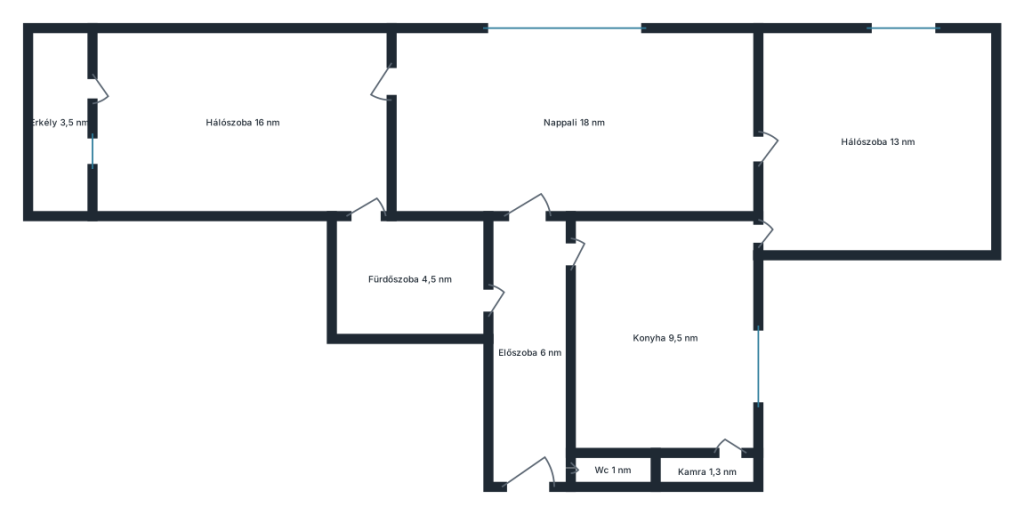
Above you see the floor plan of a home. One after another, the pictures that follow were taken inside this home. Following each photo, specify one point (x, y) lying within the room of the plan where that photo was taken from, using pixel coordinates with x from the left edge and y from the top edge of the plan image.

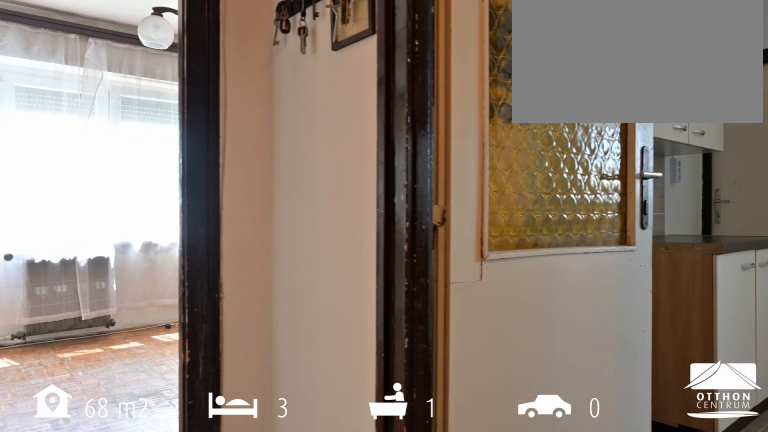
(536, 357)
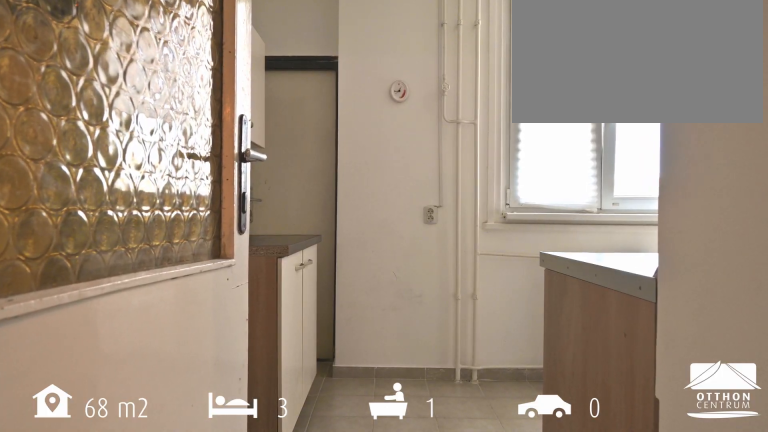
(536, 357)
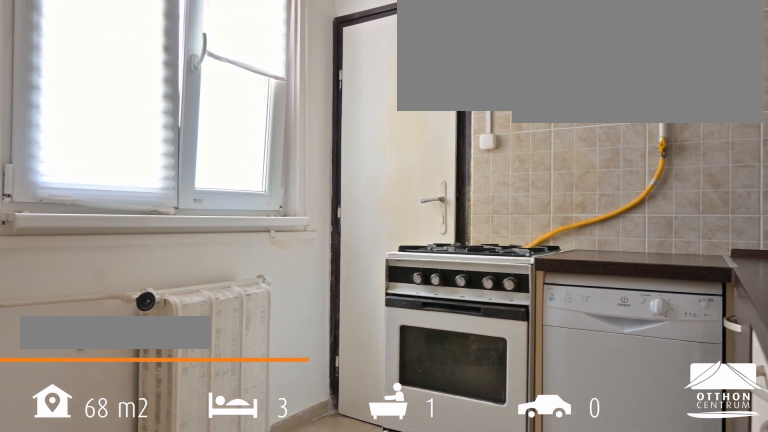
(656, 352)
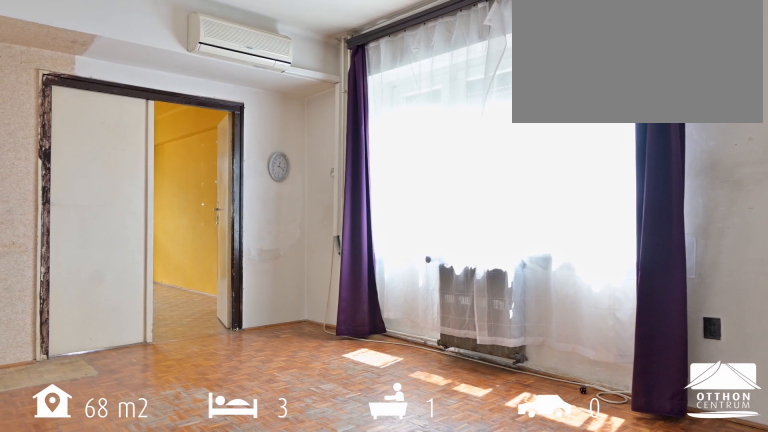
(578, 135)
